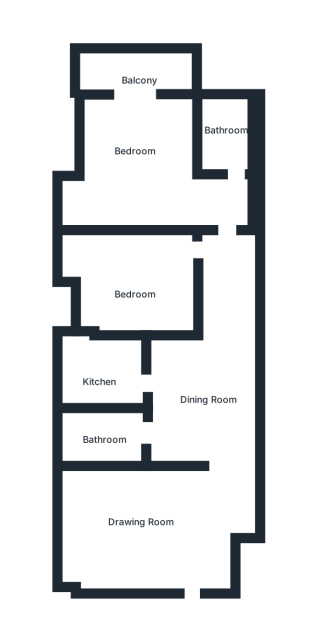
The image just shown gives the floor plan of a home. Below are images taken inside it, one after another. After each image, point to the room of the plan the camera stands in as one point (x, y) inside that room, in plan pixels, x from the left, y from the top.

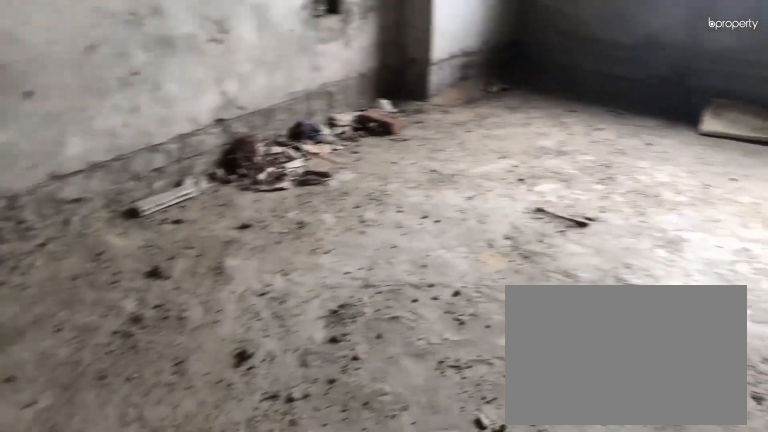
(138, 519)
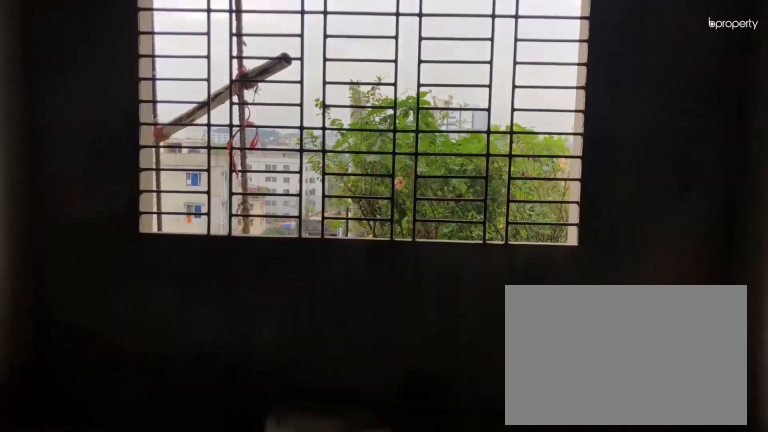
(138, 519)
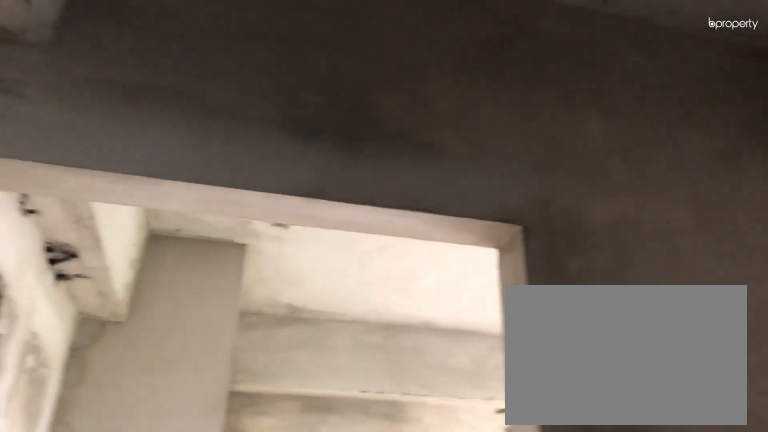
(187, 406)
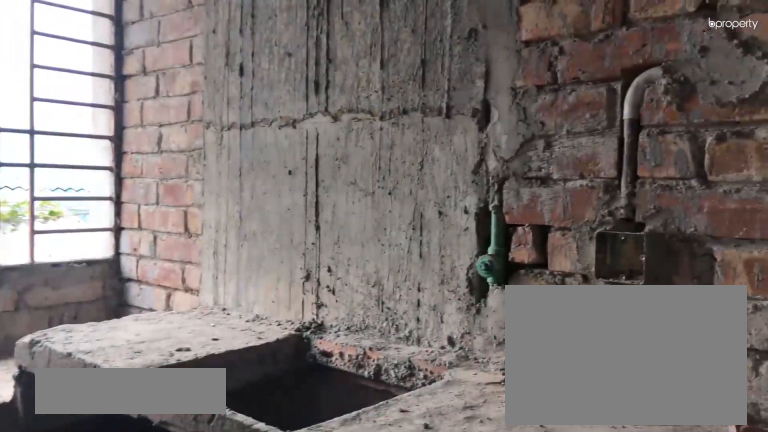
(108, 374)
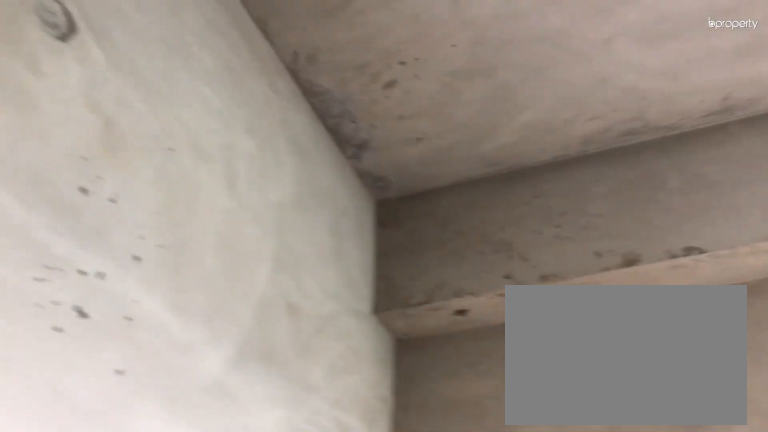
(148, 271)
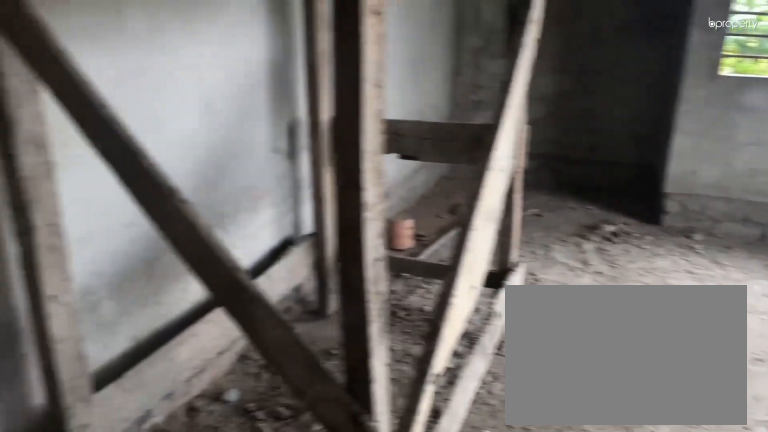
(141, 163)
